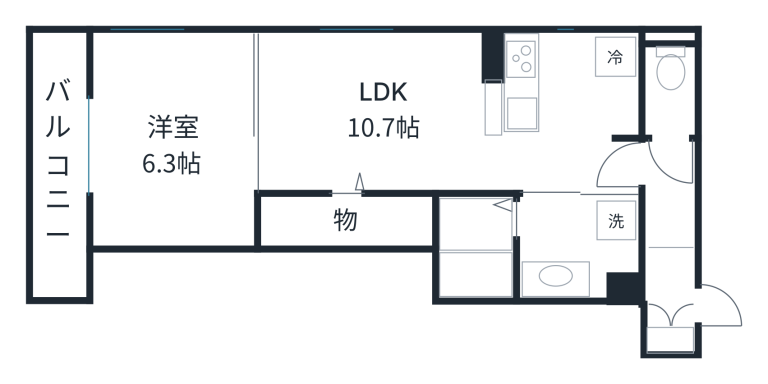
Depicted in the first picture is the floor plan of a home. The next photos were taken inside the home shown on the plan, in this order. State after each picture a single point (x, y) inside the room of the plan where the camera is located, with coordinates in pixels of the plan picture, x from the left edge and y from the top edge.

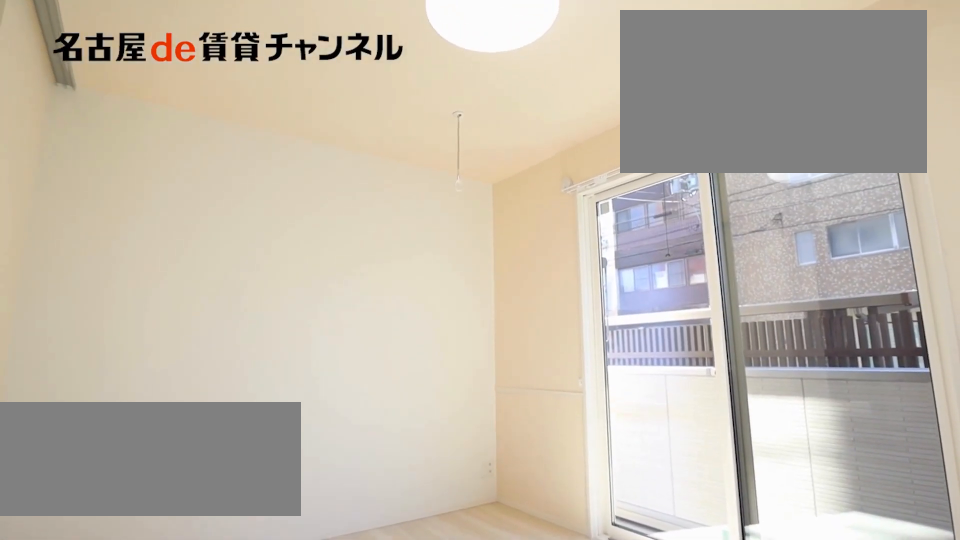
(173, 141)
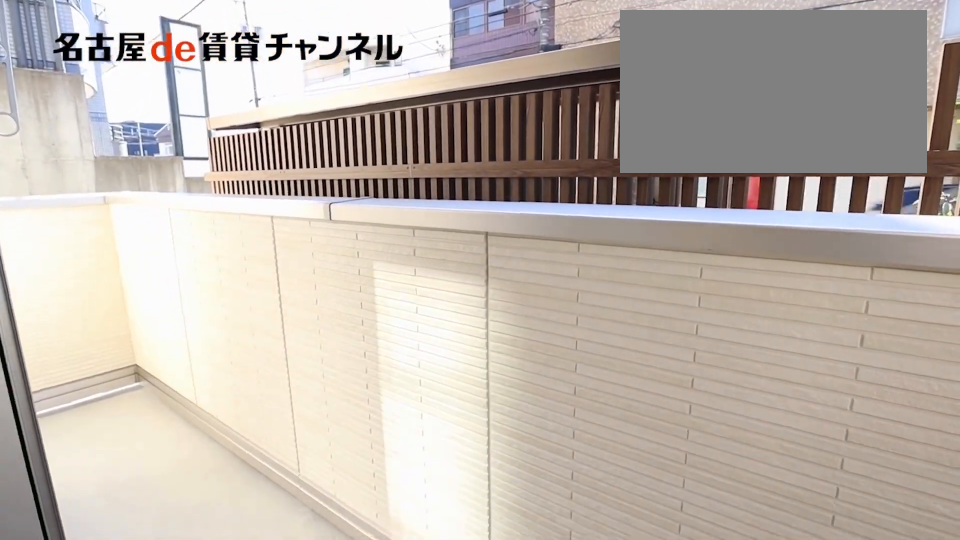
(59, 165)
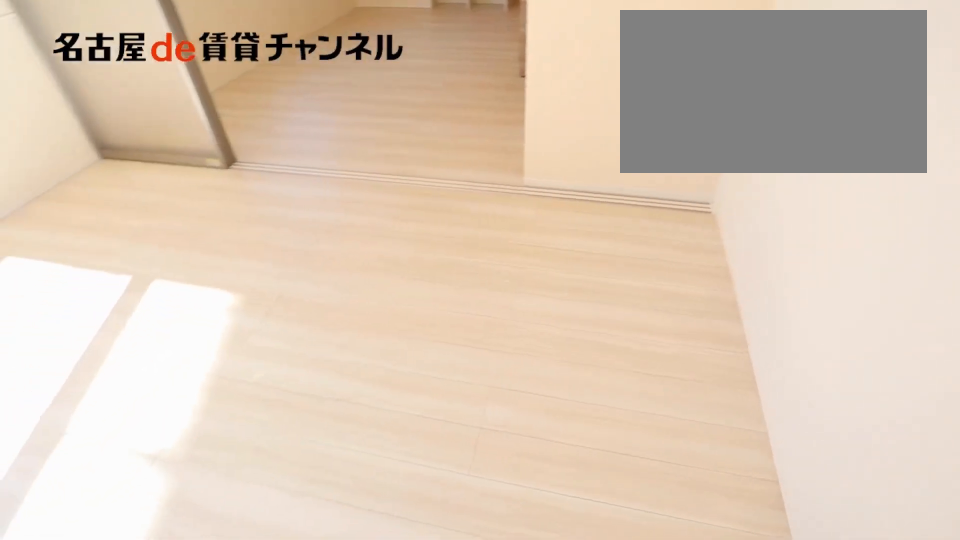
(175, 140)
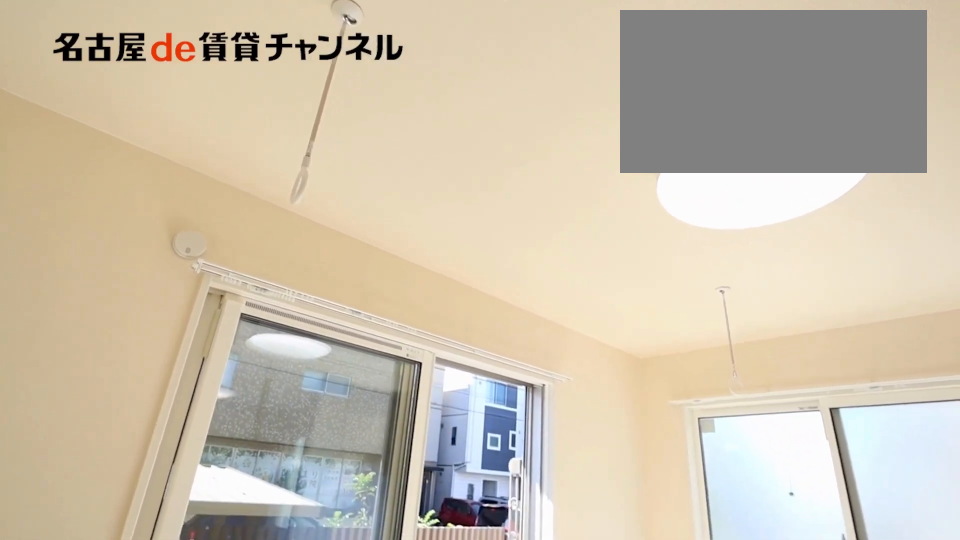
(175, 140)
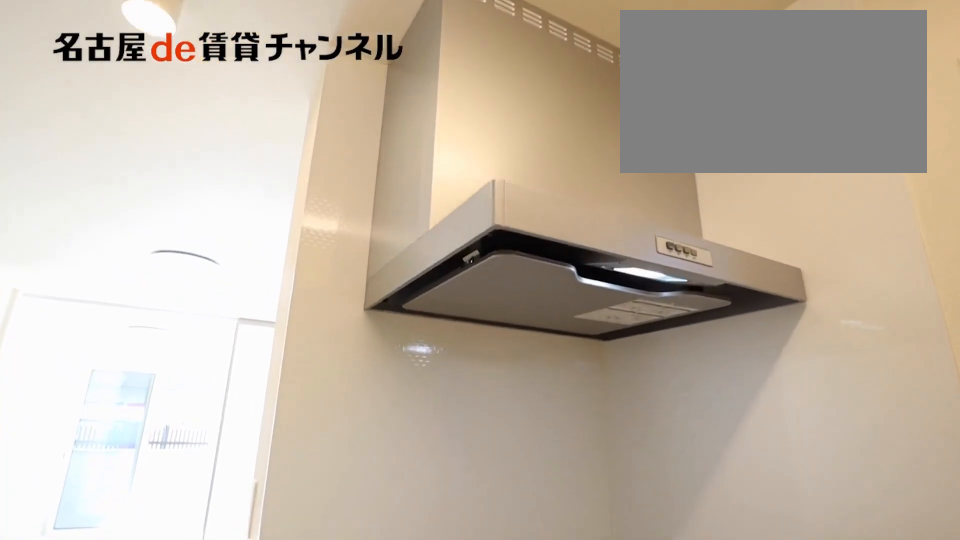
(562, 83)
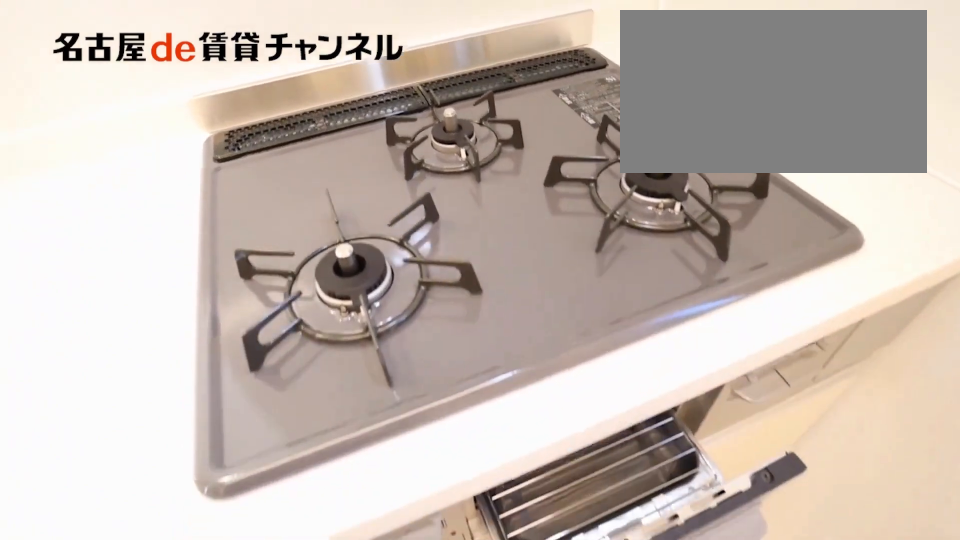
(562, 83)
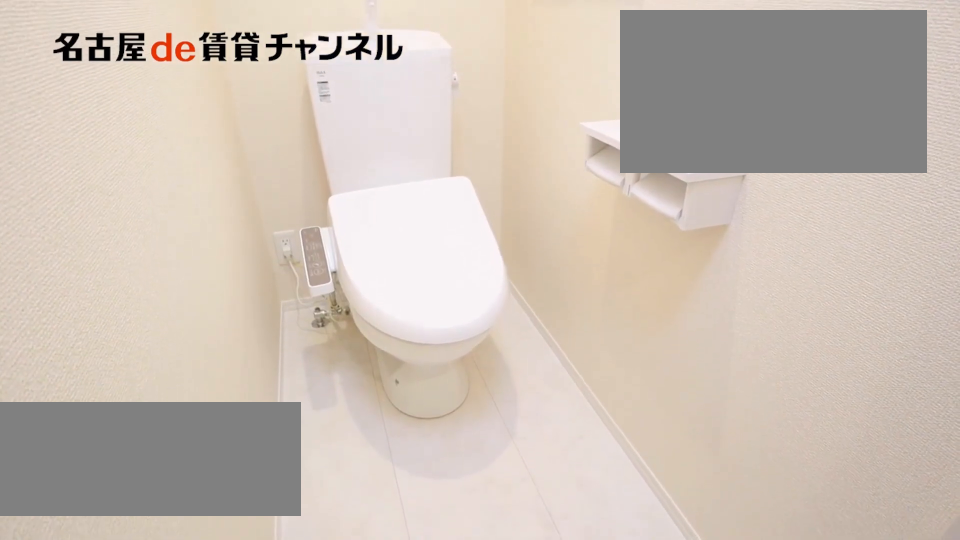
(669, 90)
